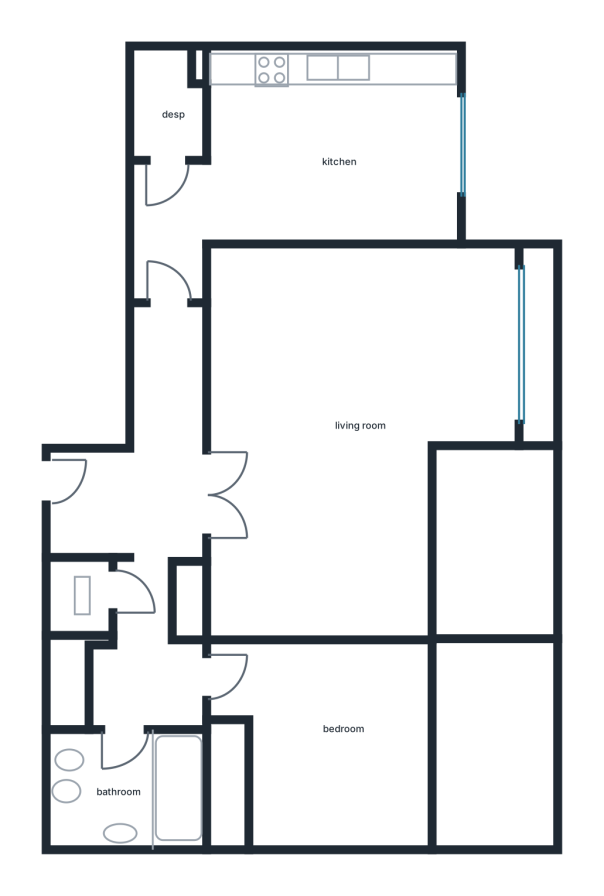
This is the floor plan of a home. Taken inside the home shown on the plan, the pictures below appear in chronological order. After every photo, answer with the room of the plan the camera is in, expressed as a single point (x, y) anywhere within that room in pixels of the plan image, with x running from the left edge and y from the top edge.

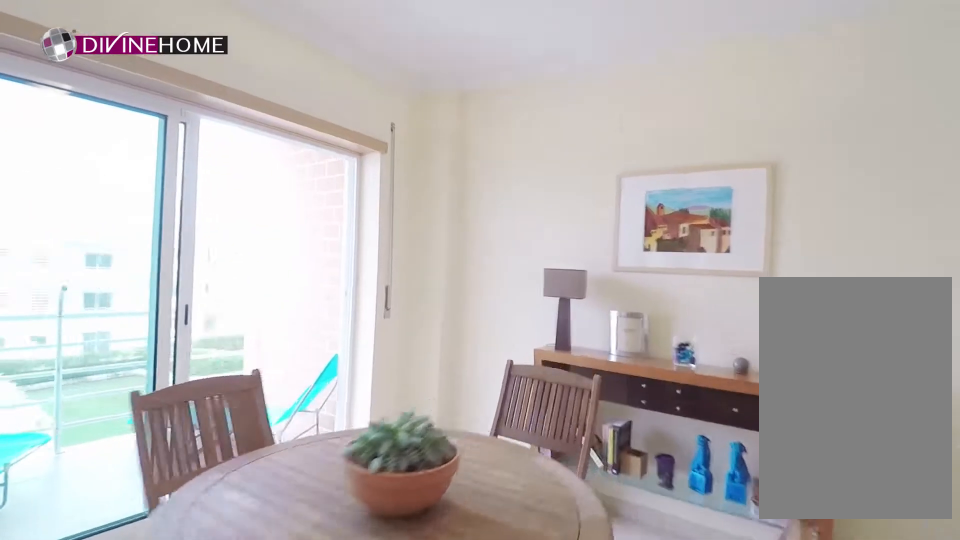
(366, 435)
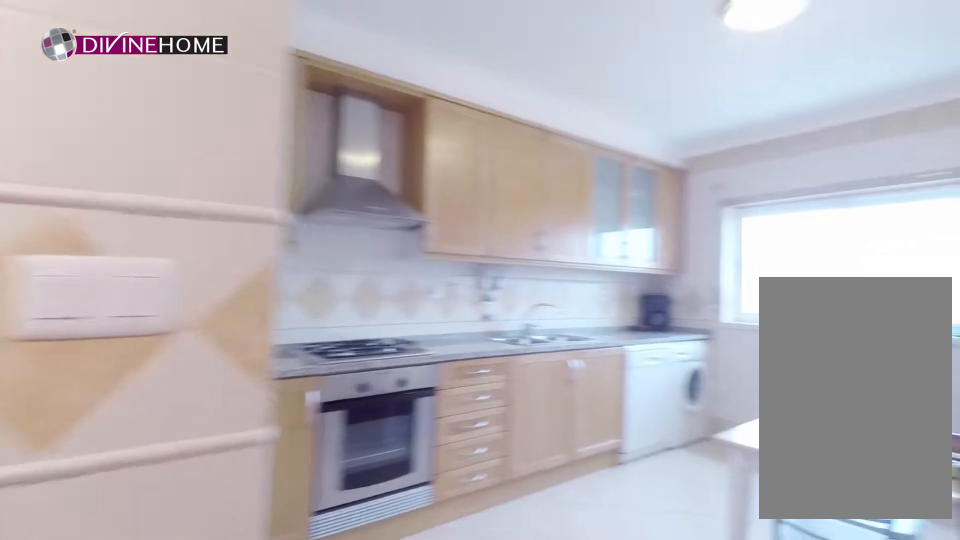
(303, 152)
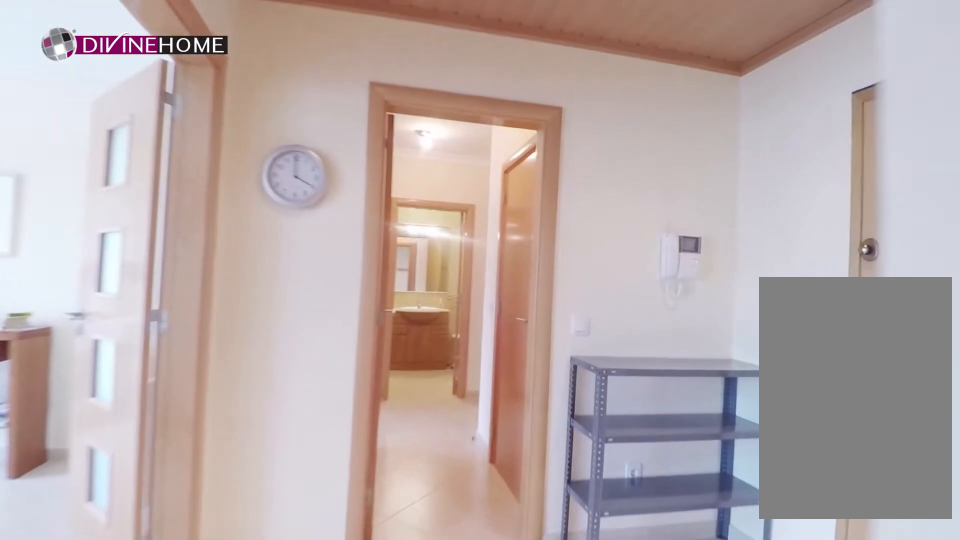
(145, 527)
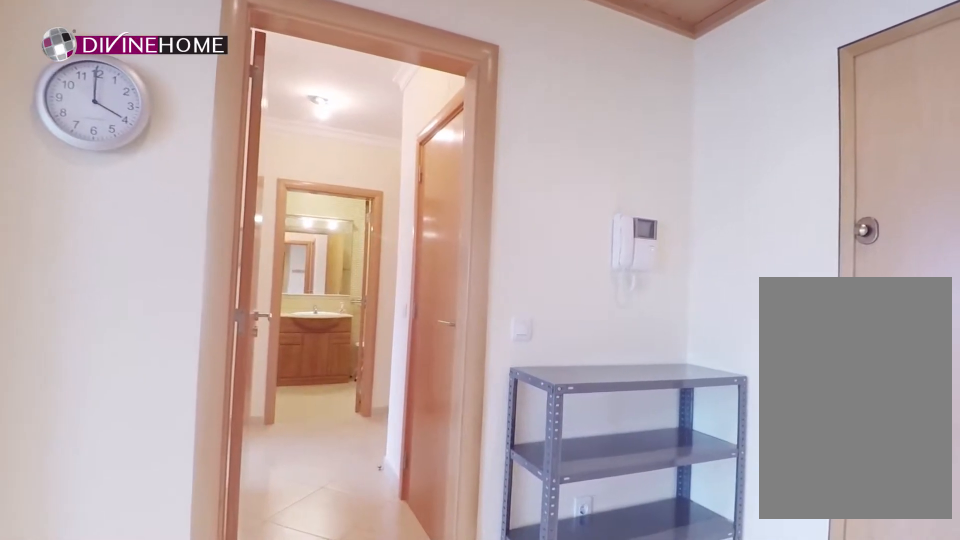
(145, 527)
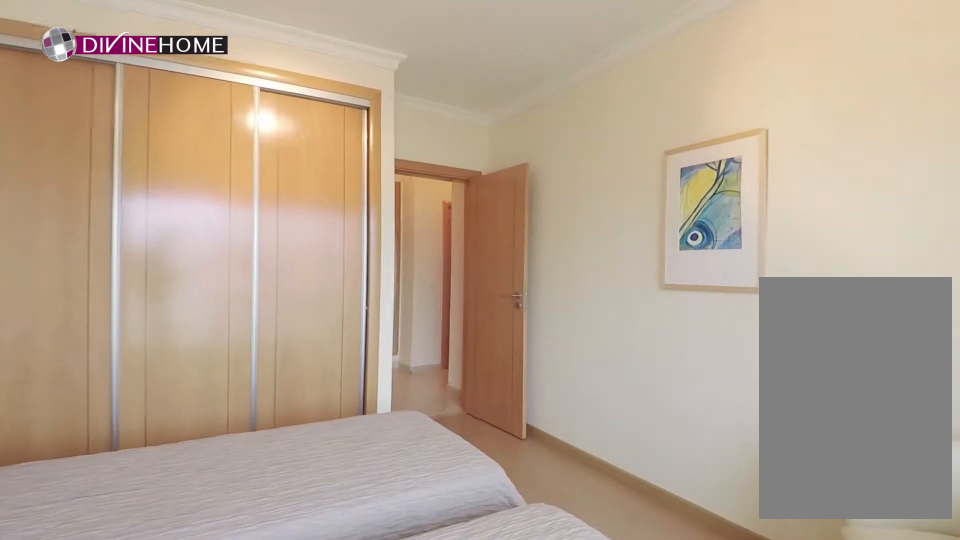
(330, 736)
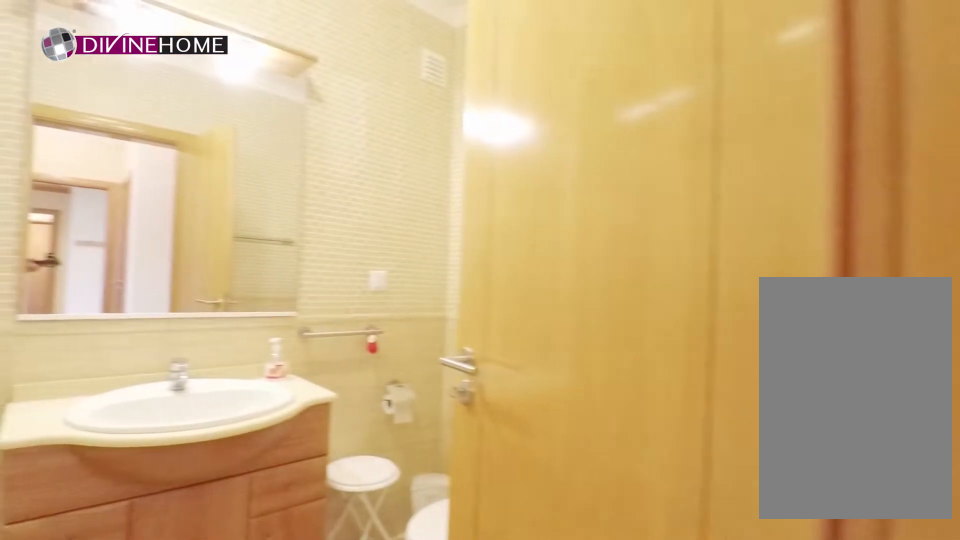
(129, 788)
